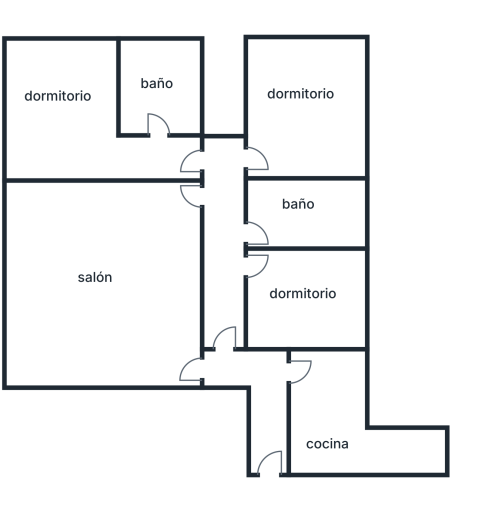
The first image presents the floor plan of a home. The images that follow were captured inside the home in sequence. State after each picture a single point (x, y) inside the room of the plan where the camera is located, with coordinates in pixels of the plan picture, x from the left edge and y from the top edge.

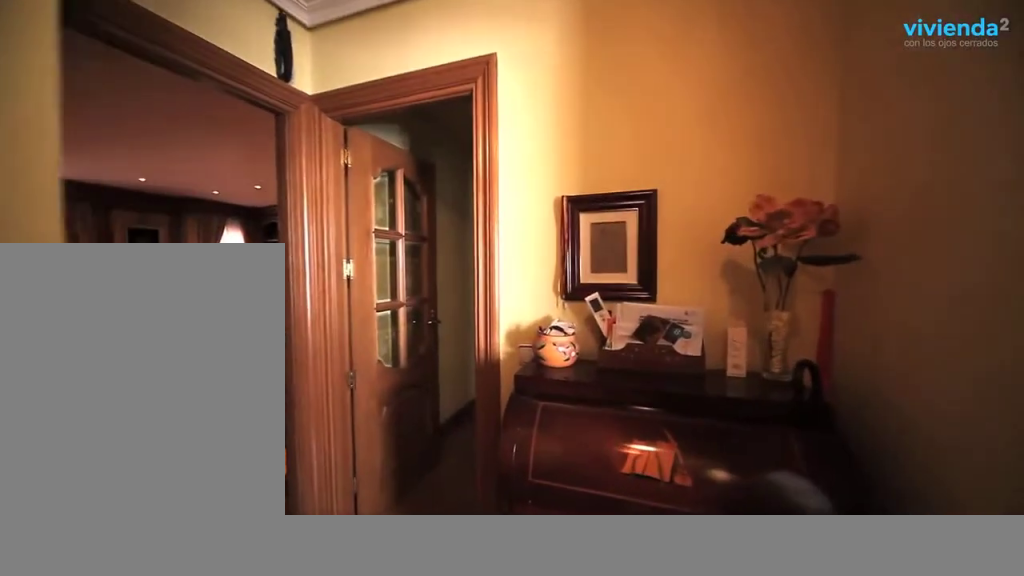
(265, 379)
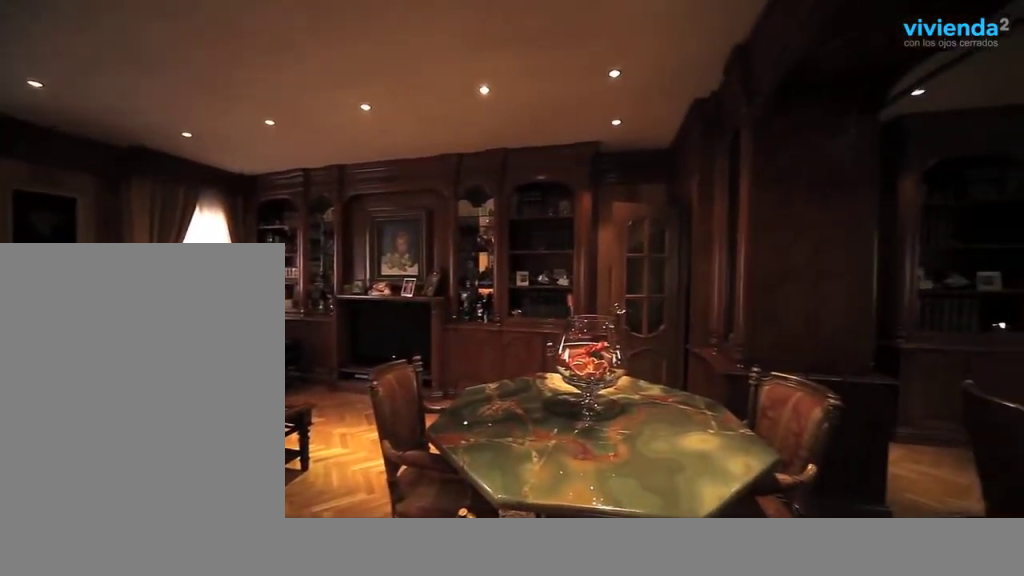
(122, 332)
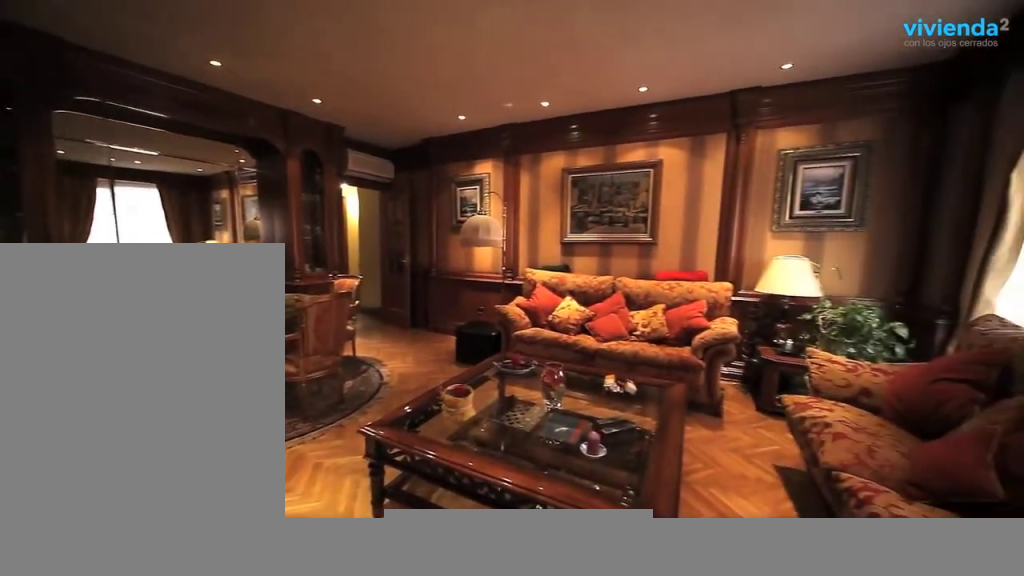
(122, 332)
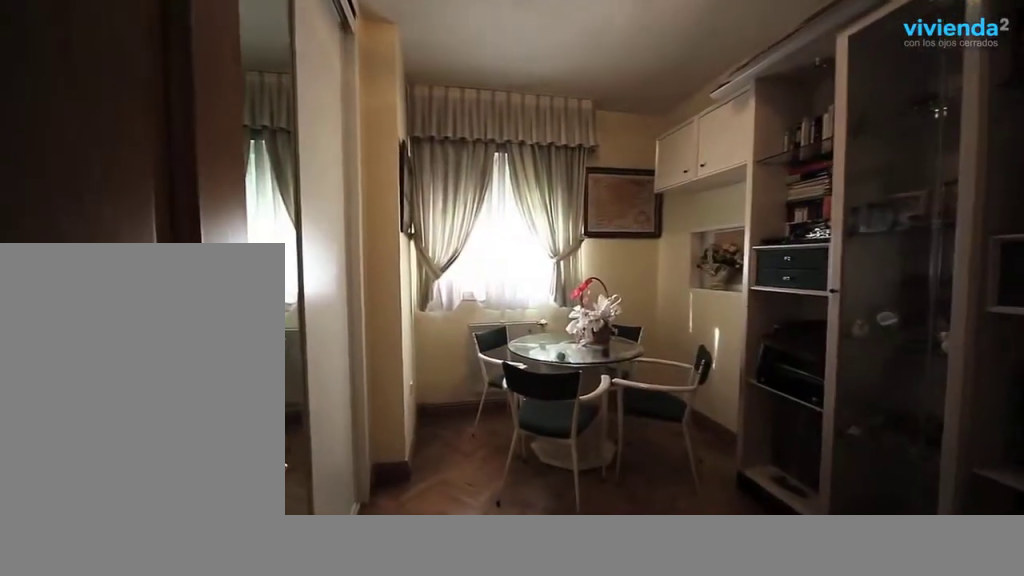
(321, 304)
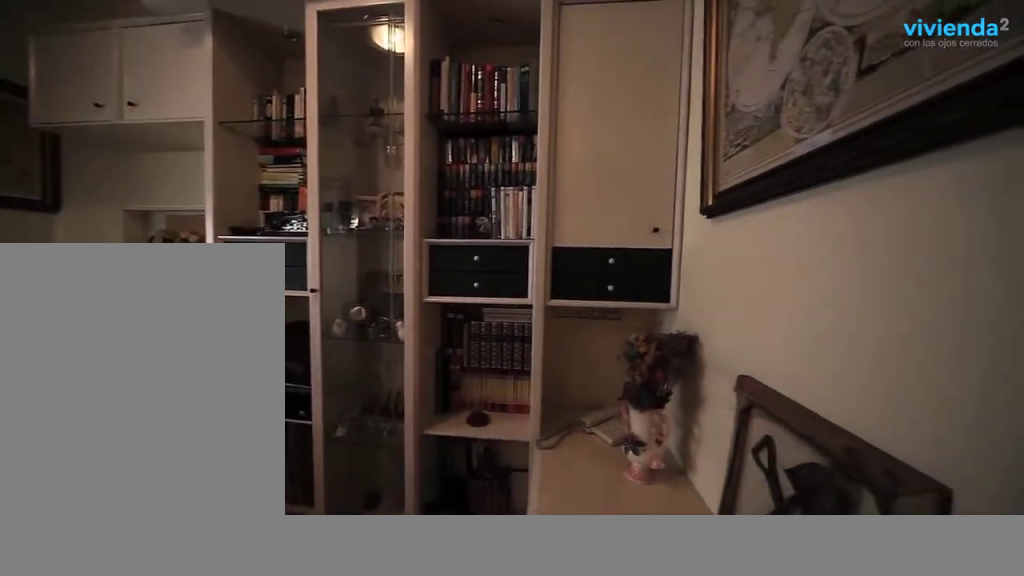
(321, 305)
